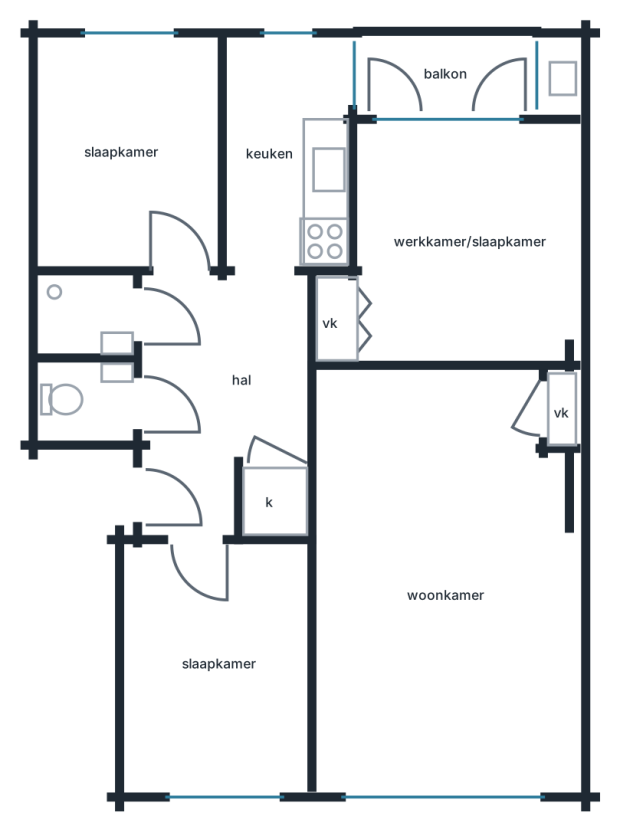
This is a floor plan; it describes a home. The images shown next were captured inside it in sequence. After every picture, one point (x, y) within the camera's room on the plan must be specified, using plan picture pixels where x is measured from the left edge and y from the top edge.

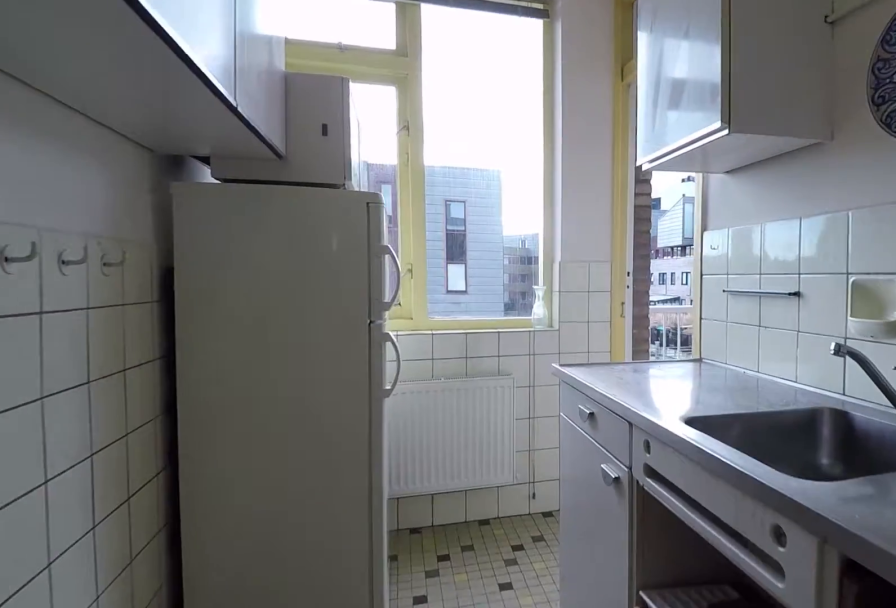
(295, 173)
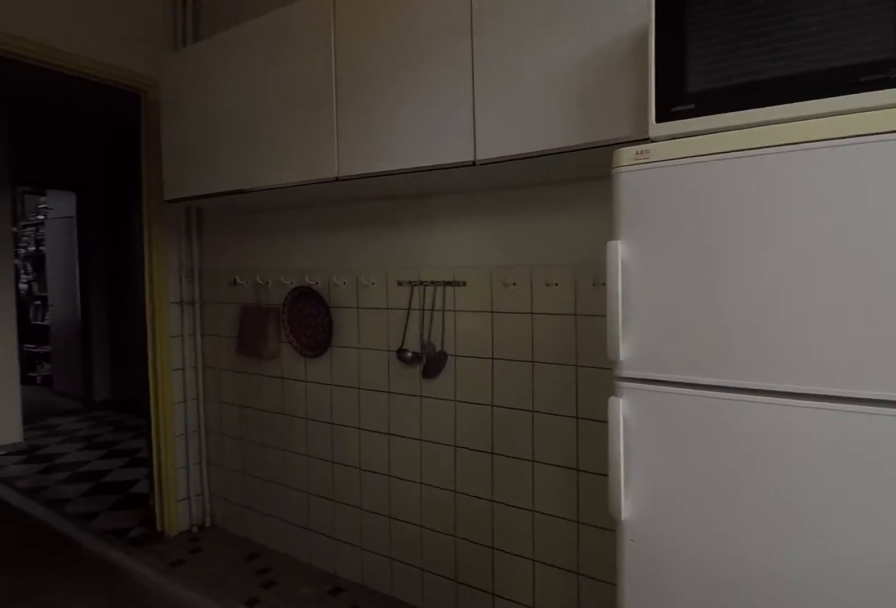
(288, 156)
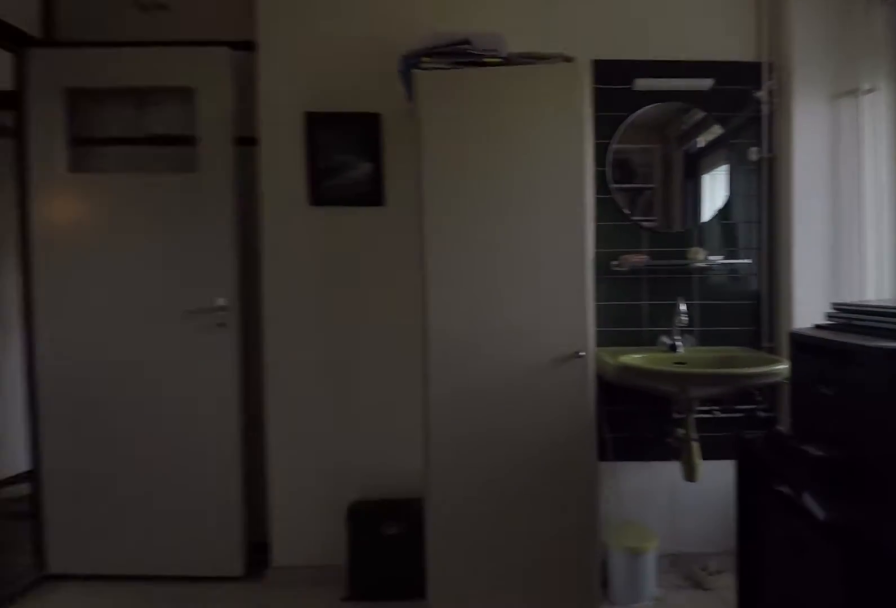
(466, 243)
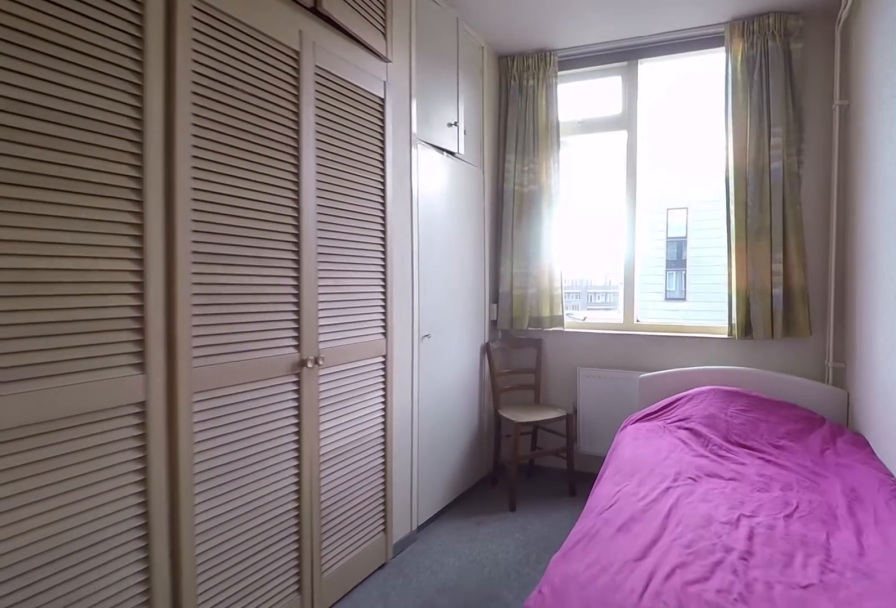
(134, 155)
